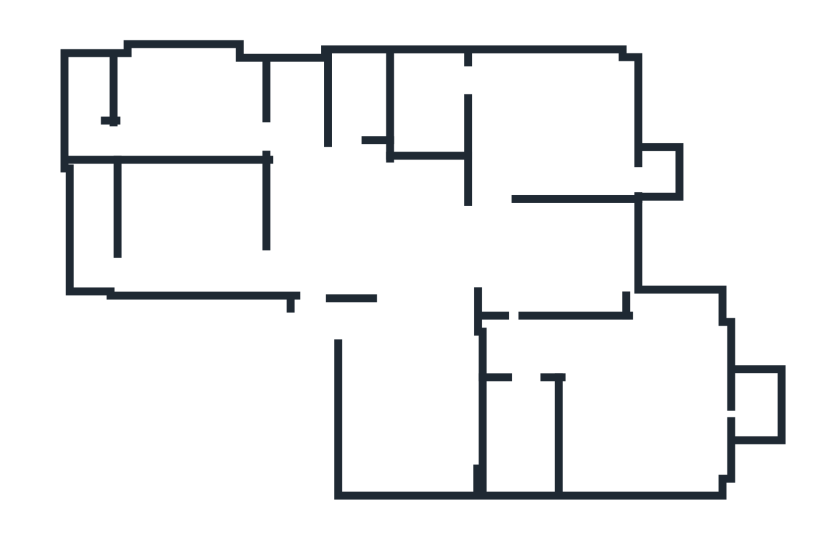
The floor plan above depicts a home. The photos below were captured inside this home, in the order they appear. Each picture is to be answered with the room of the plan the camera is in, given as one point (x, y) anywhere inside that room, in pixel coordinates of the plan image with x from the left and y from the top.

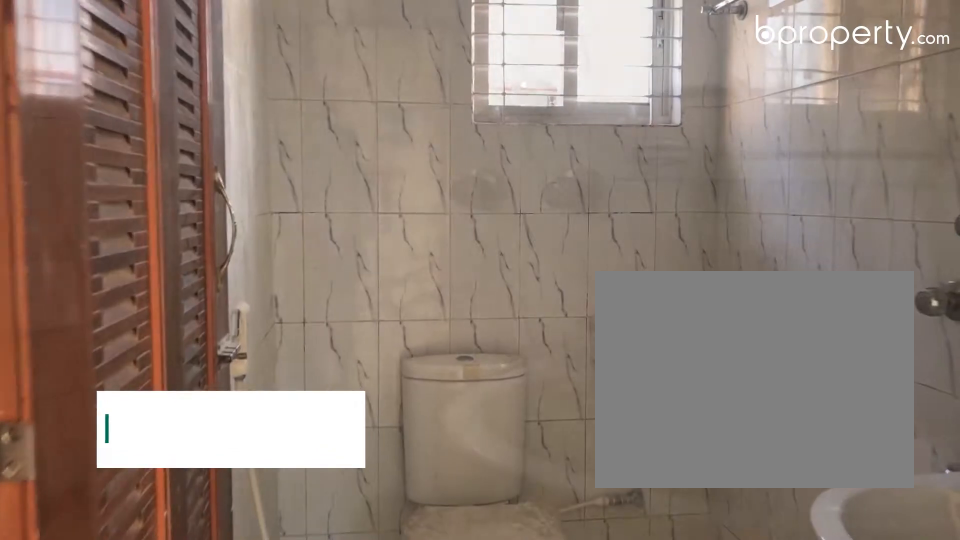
(358, 94)
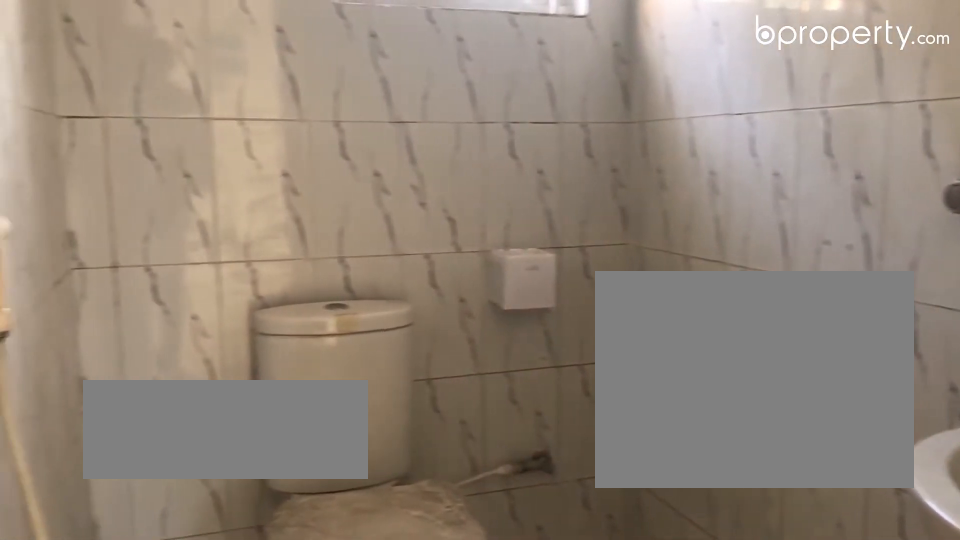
(358, 94)
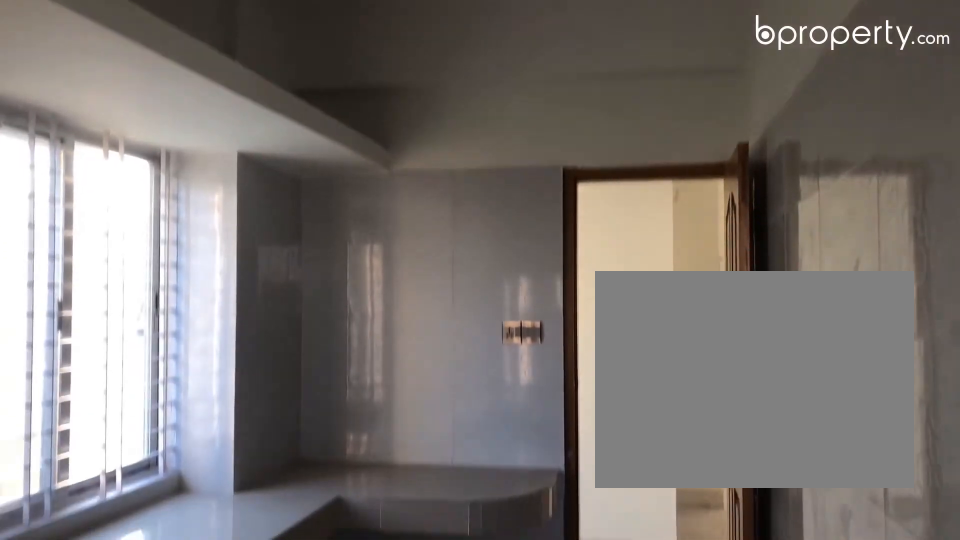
(177, 108)
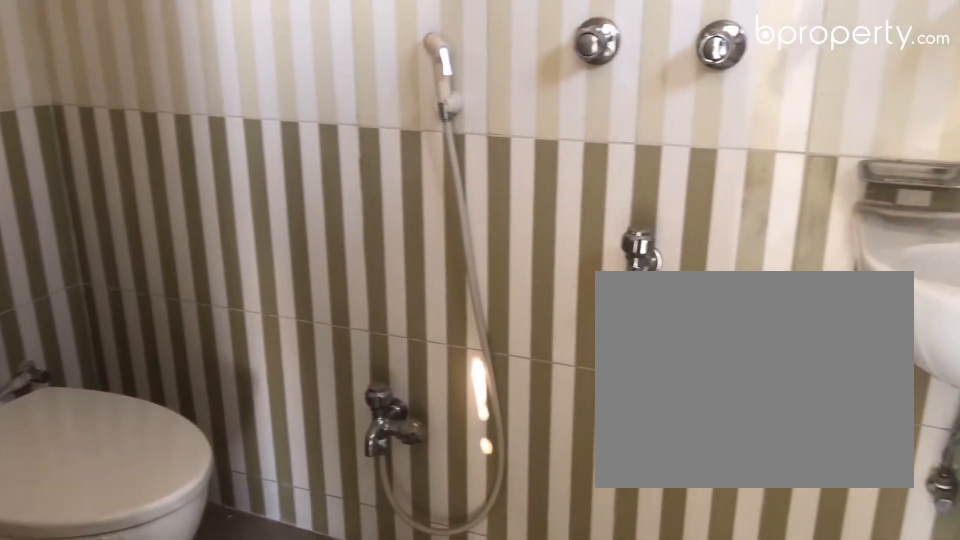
(422, 105)
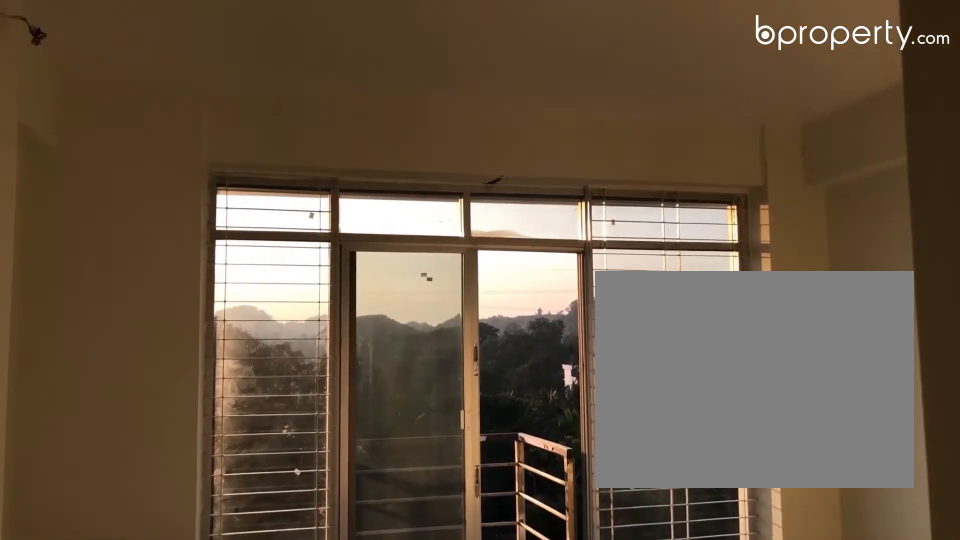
(643, 380)
